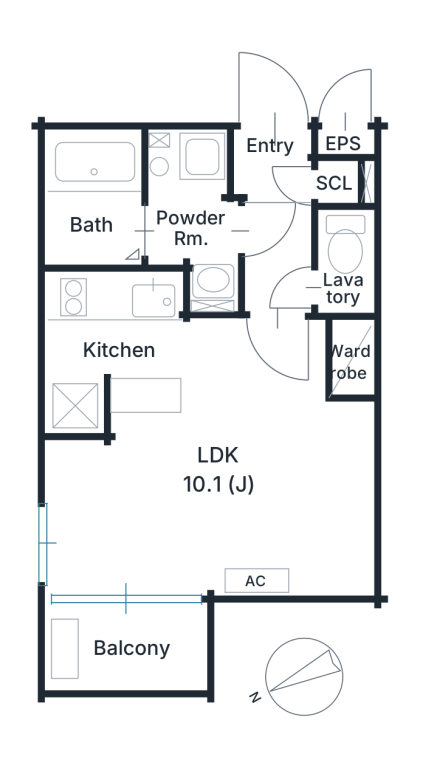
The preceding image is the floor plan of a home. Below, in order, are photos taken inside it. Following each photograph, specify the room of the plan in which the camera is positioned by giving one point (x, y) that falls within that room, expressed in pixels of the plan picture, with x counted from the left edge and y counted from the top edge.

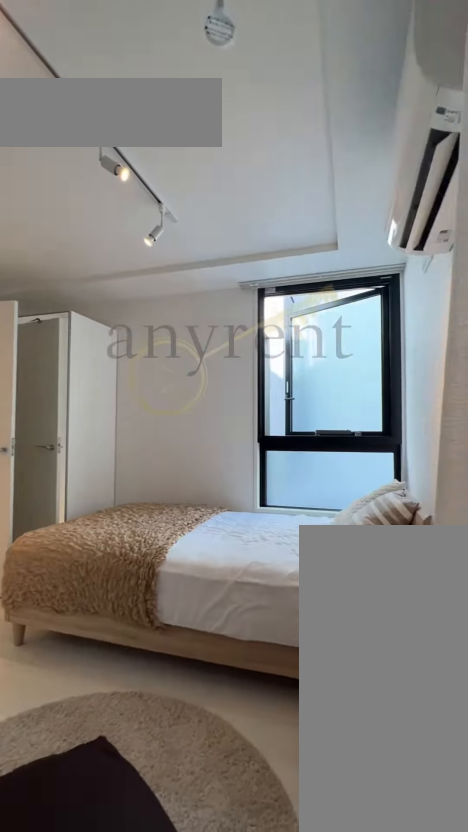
(209, 503)
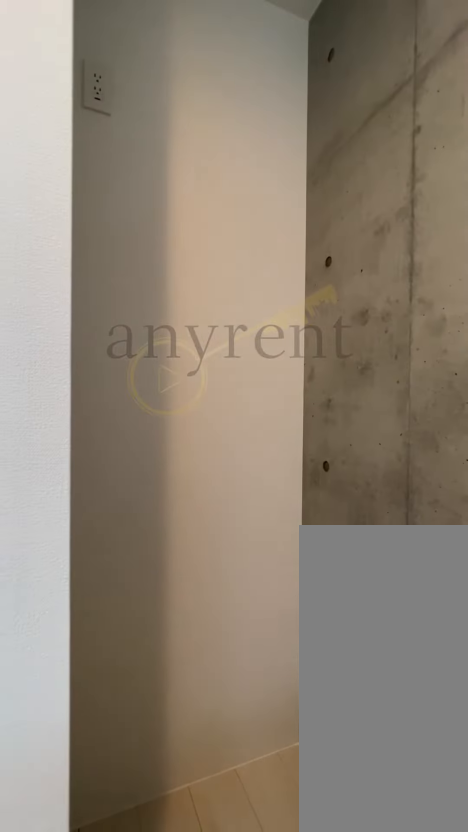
(74, 404)
